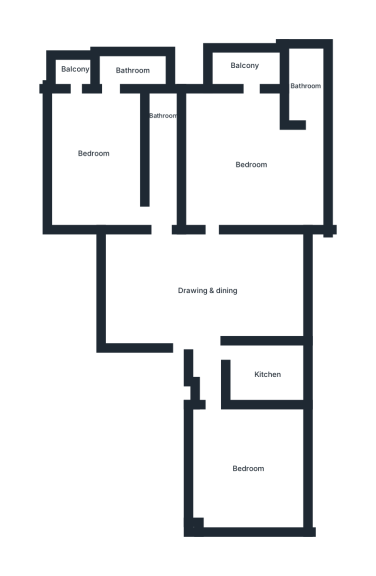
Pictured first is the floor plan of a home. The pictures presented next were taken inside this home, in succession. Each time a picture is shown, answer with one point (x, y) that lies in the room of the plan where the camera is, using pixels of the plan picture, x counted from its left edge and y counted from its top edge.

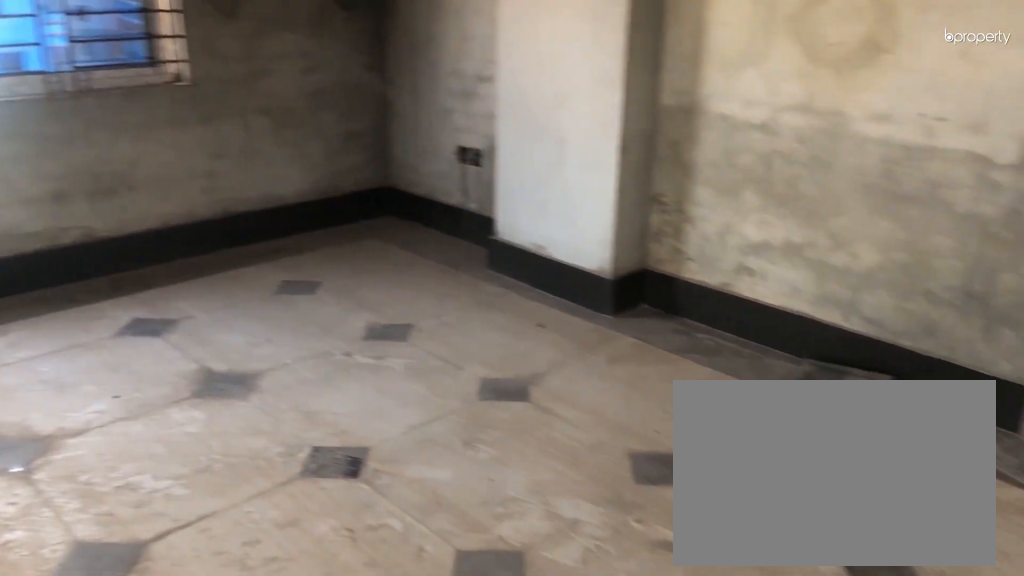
(253, 161)
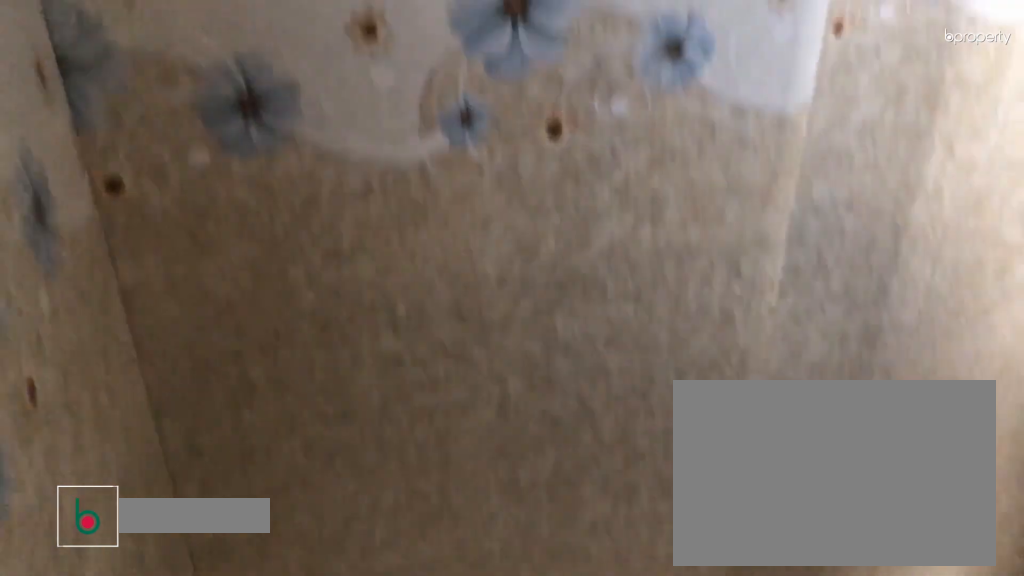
(305, 84)
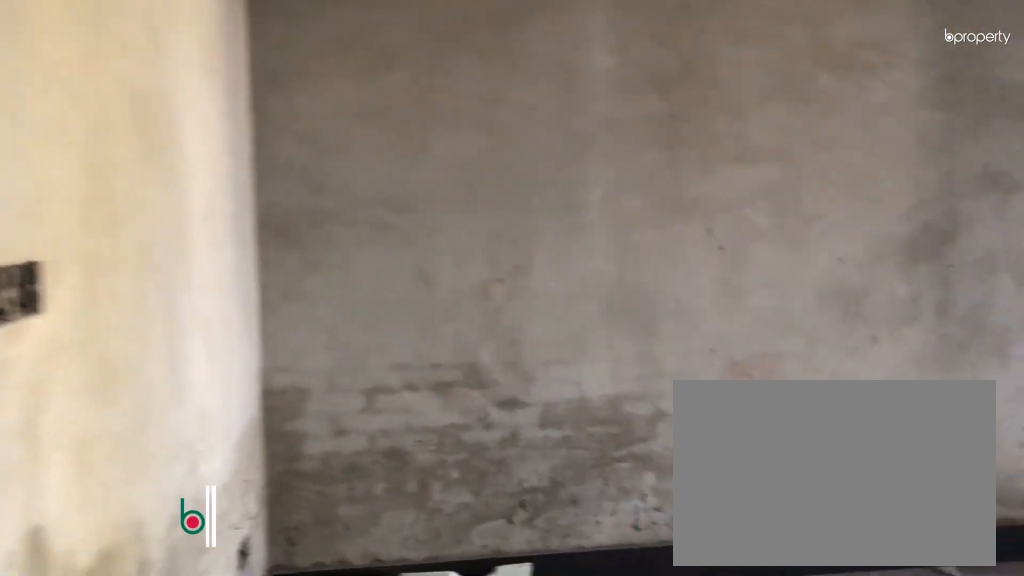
(94, 152)
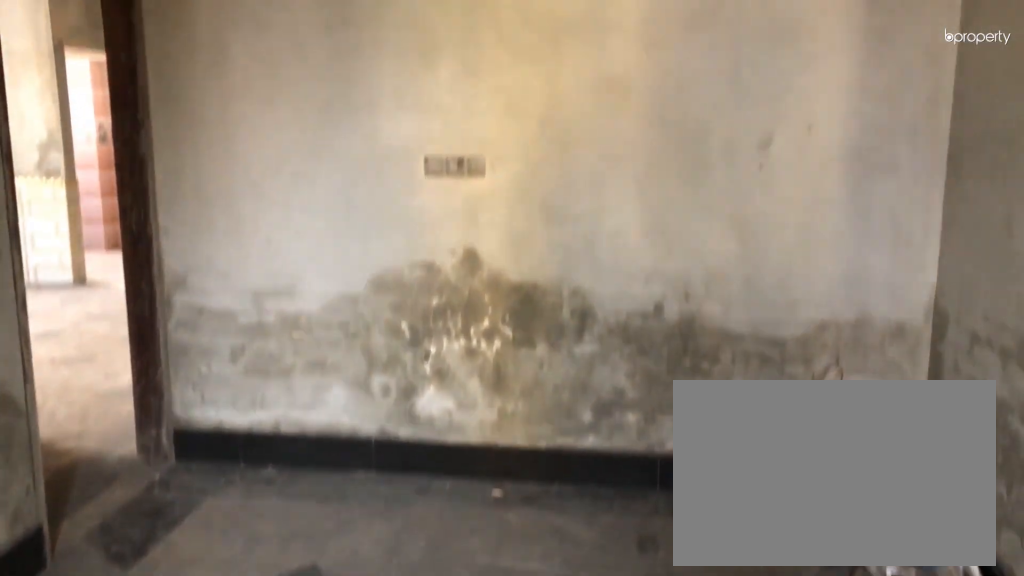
(94, 152)
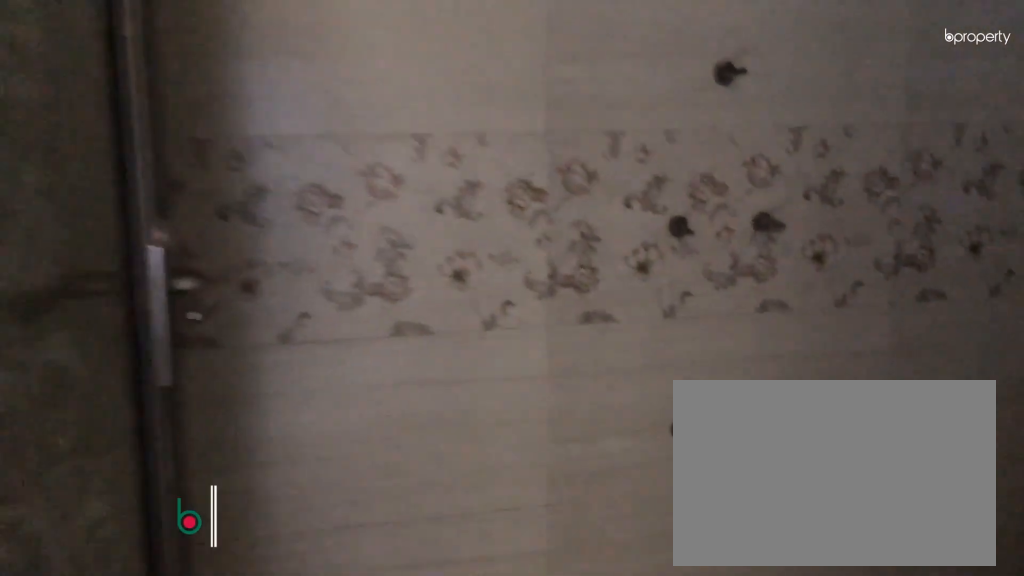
(135, 68)
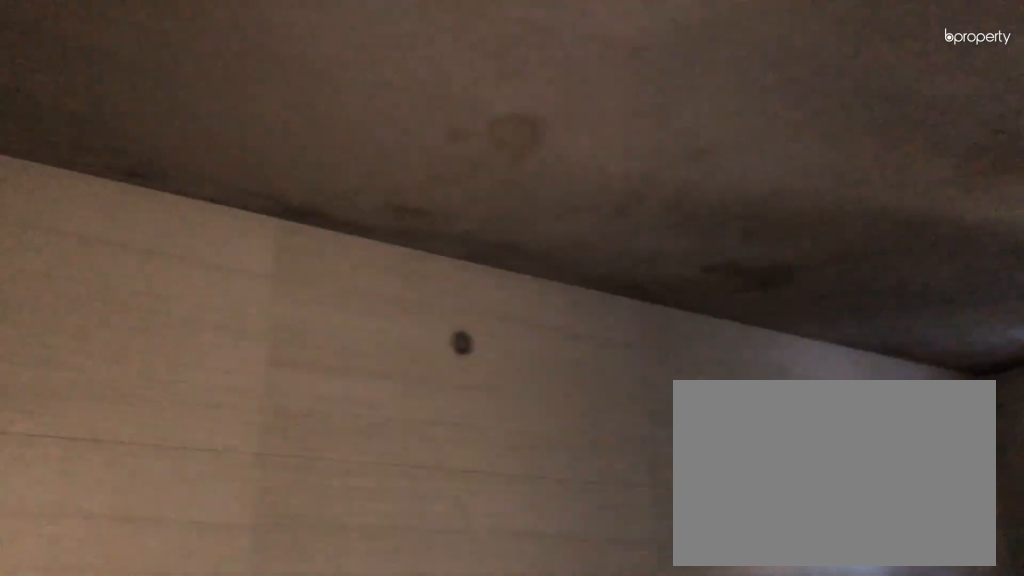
(135, 68)
